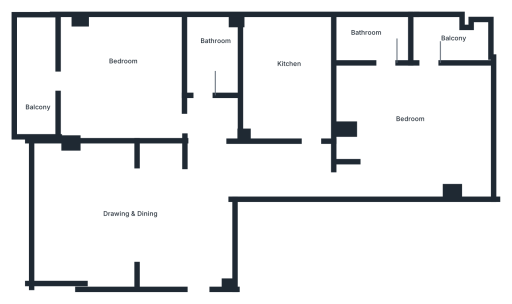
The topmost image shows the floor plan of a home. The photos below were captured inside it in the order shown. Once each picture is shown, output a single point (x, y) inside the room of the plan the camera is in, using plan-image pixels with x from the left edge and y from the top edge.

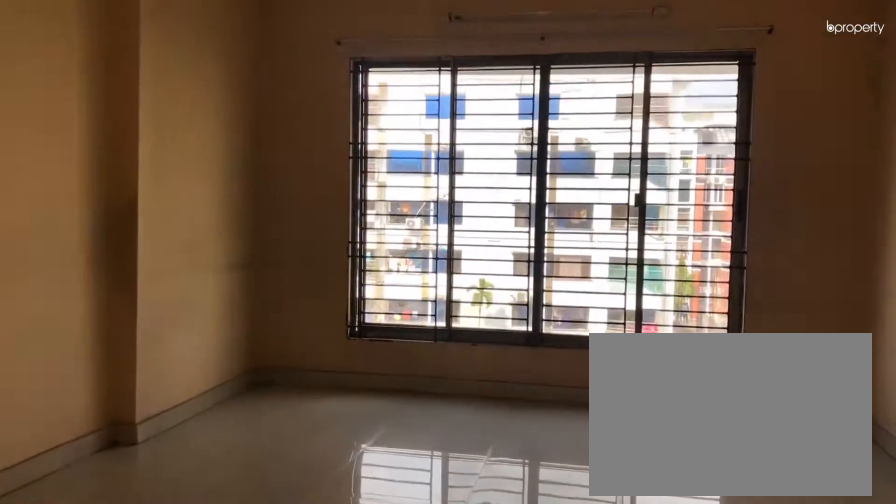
(116, 218)
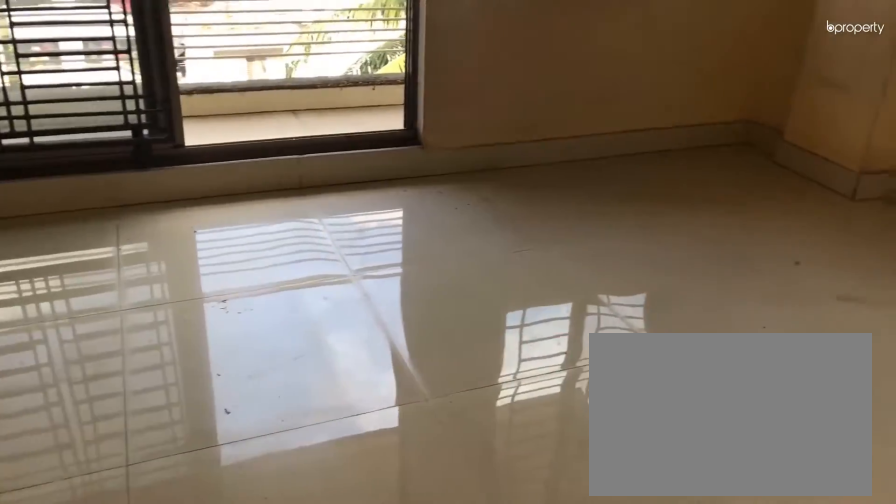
(122, 73)
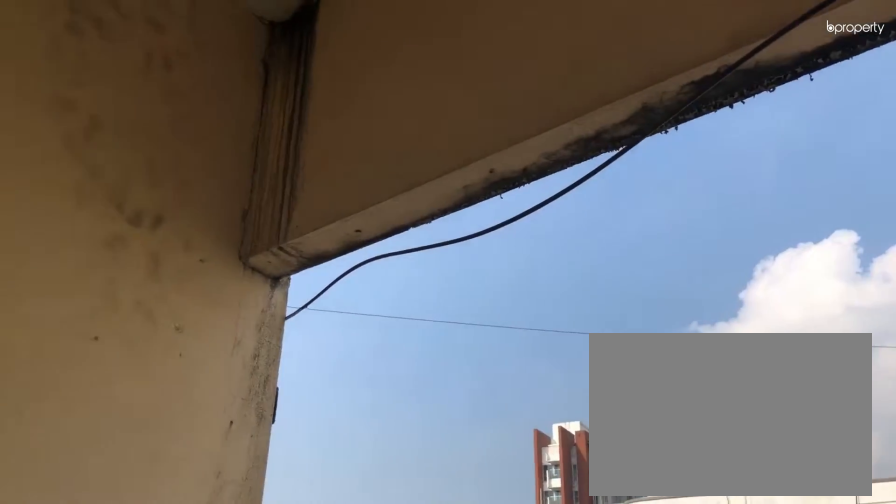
(41, 81)
